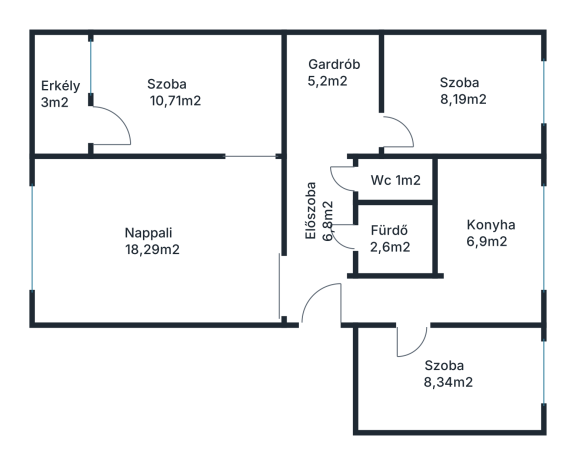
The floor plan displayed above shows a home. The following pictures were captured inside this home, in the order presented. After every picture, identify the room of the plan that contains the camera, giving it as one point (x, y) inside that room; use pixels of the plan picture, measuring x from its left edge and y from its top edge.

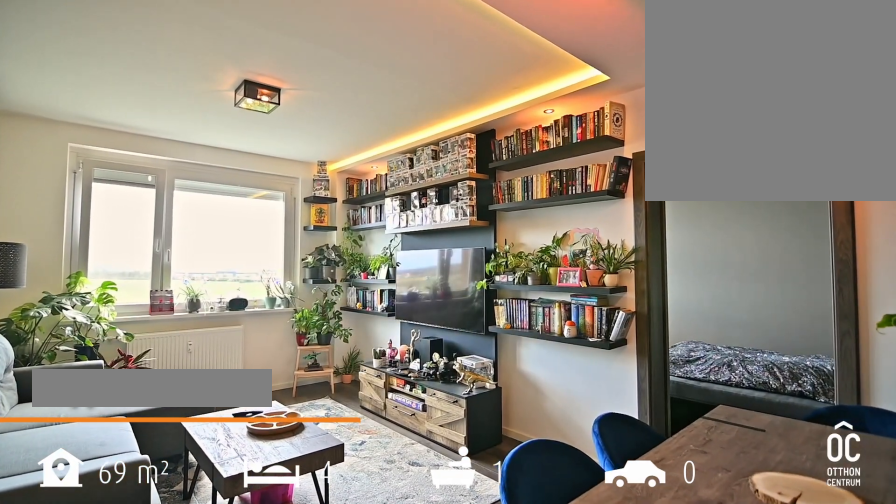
(152, 239)
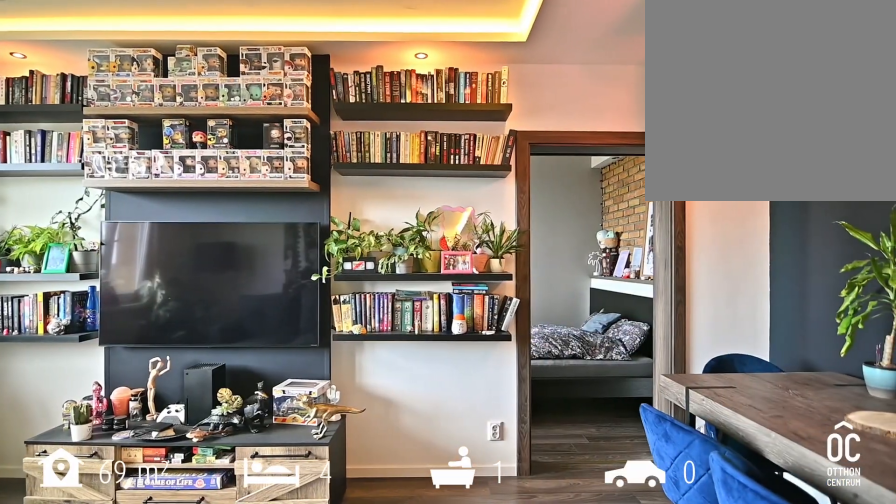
(152, 239)
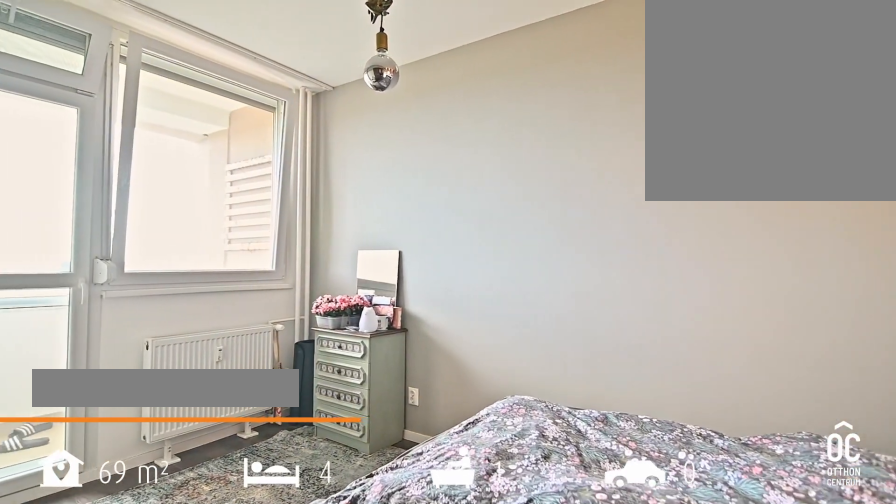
(180, 96)
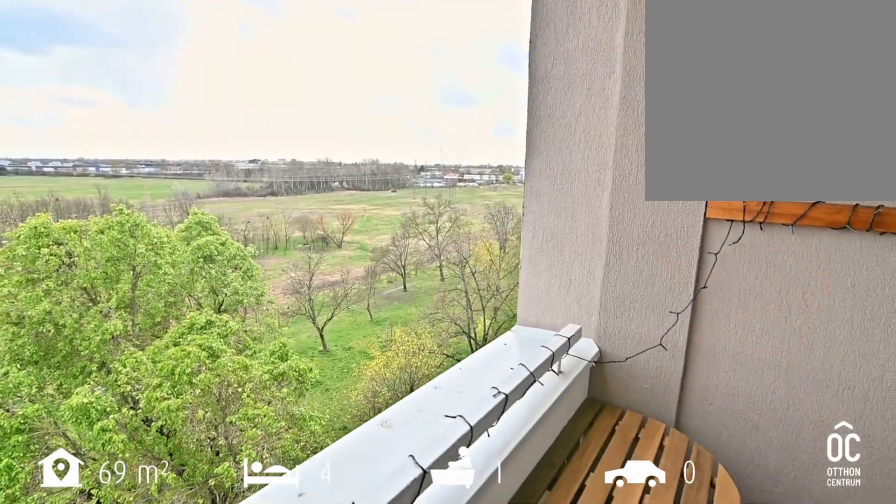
(61, 96)
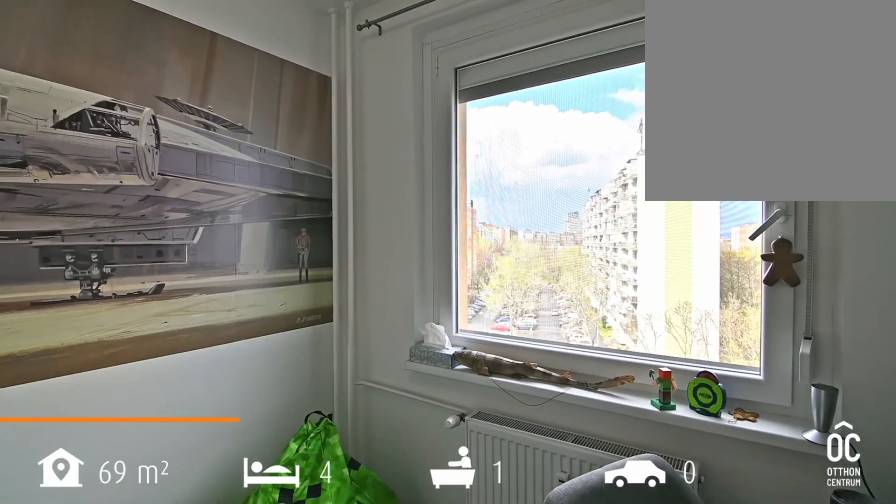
(459, 94)
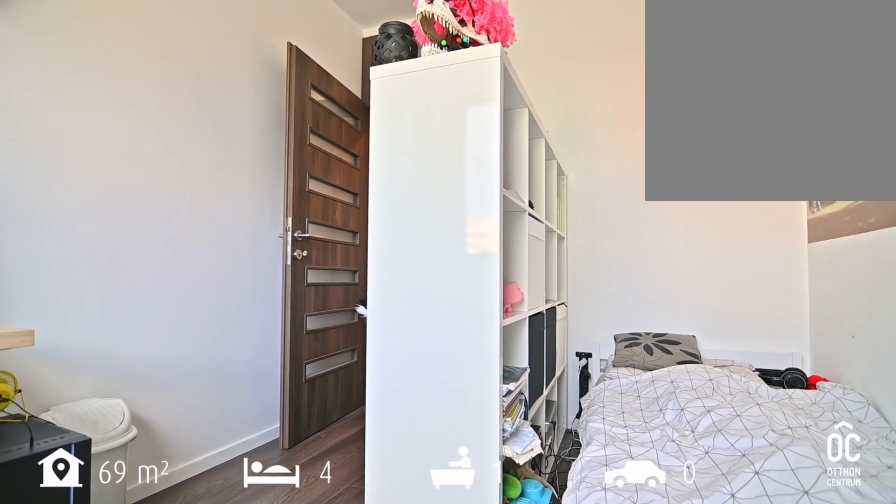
(459, 94)
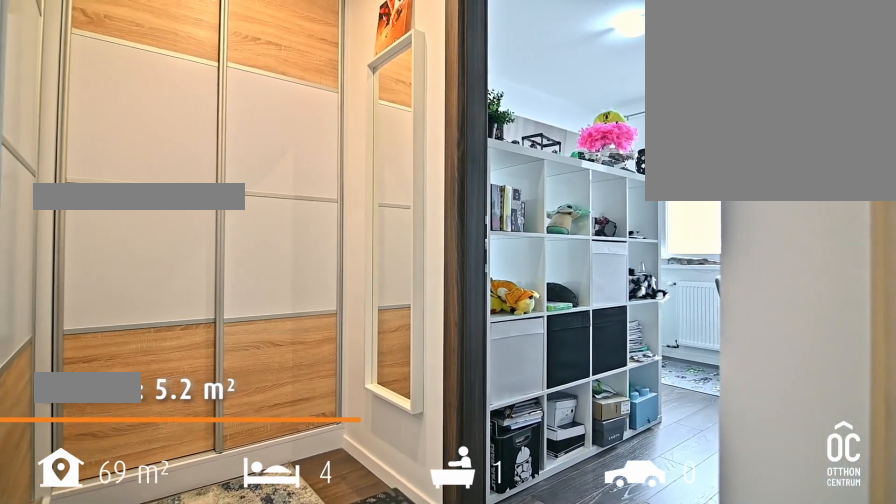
(330, 93)
